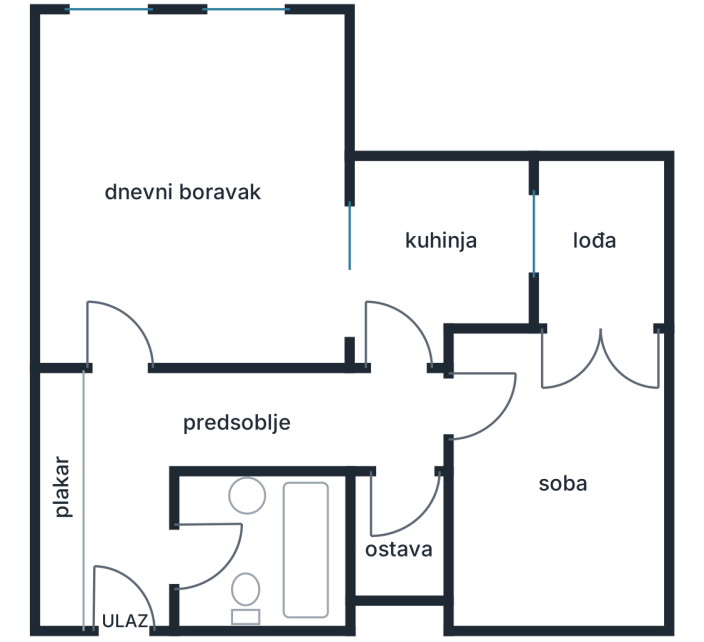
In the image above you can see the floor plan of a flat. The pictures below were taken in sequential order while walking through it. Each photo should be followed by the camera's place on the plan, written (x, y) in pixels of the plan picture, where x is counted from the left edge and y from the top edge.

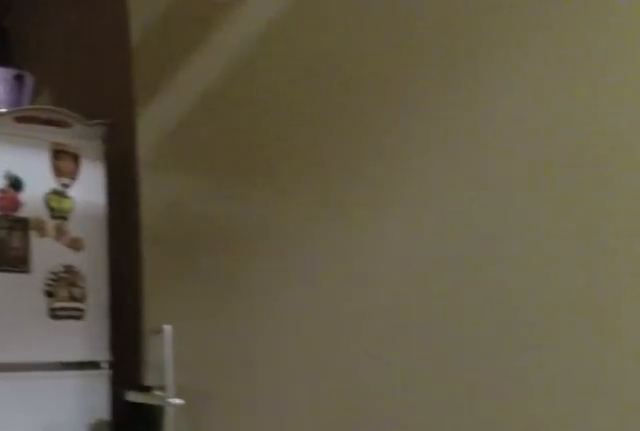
(401, 441)
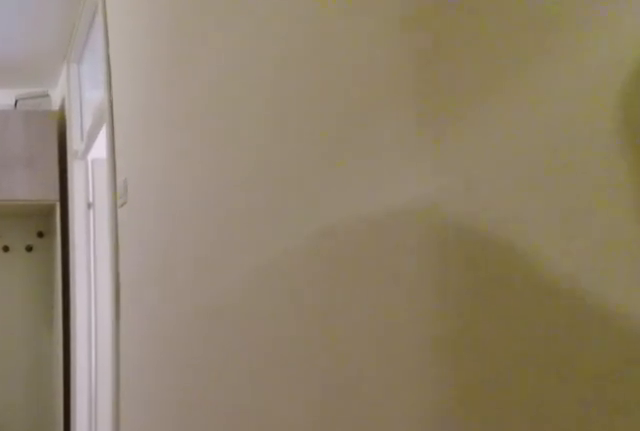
(316, 427)
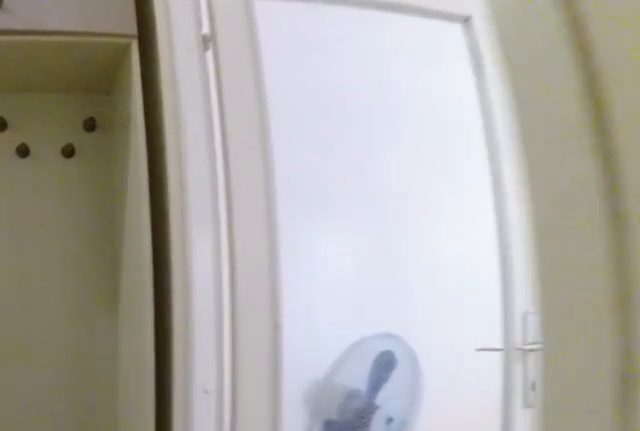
(201, 427)
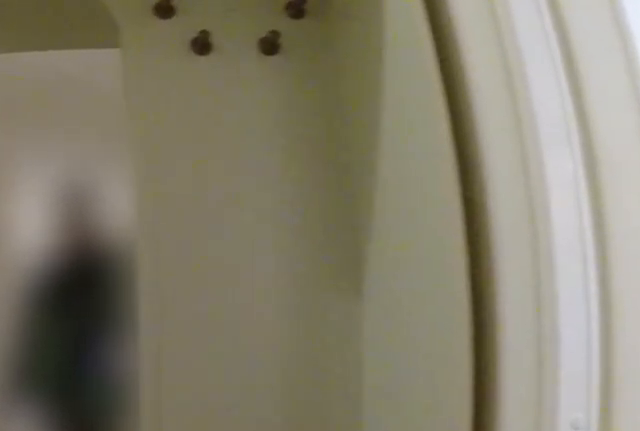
(124, 429)
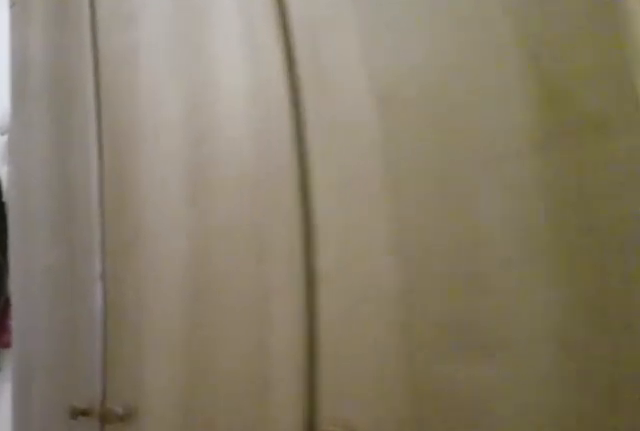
(111, 468)
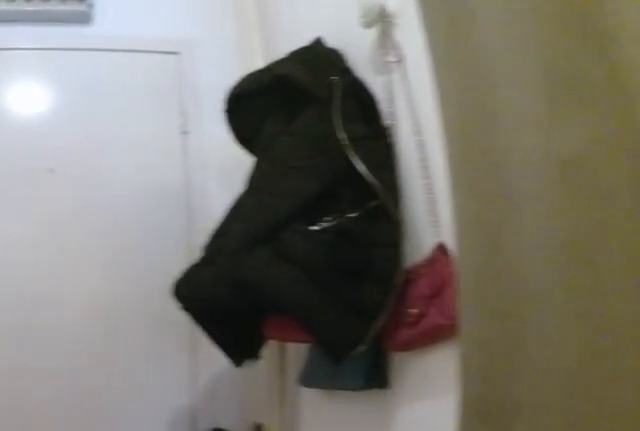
(129, 534)
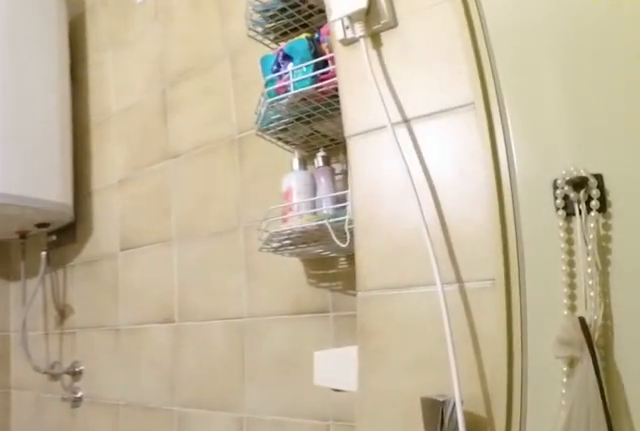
(161, 551)
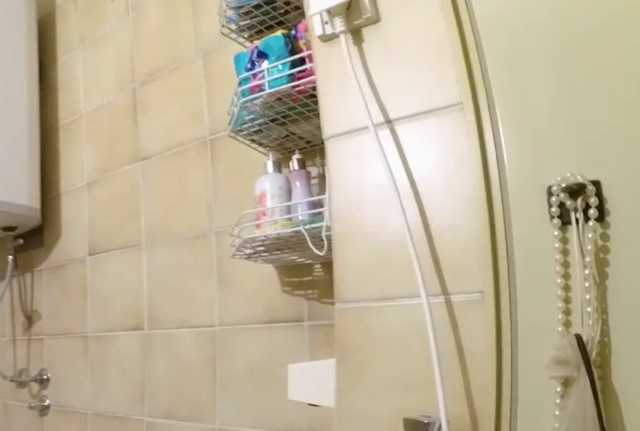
(169, 550)
